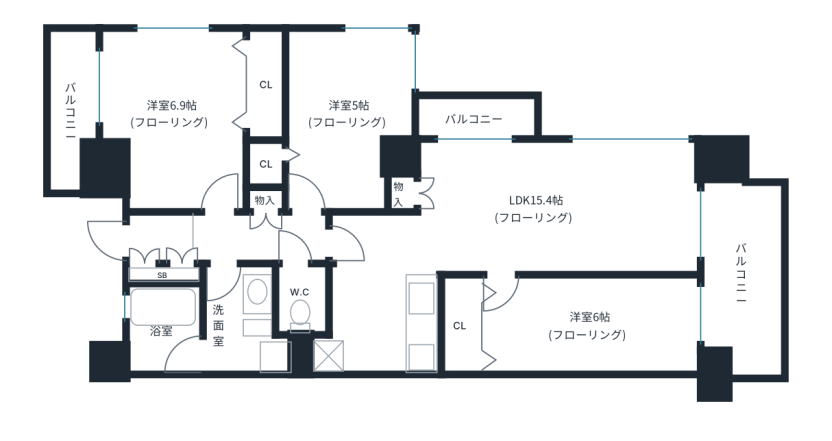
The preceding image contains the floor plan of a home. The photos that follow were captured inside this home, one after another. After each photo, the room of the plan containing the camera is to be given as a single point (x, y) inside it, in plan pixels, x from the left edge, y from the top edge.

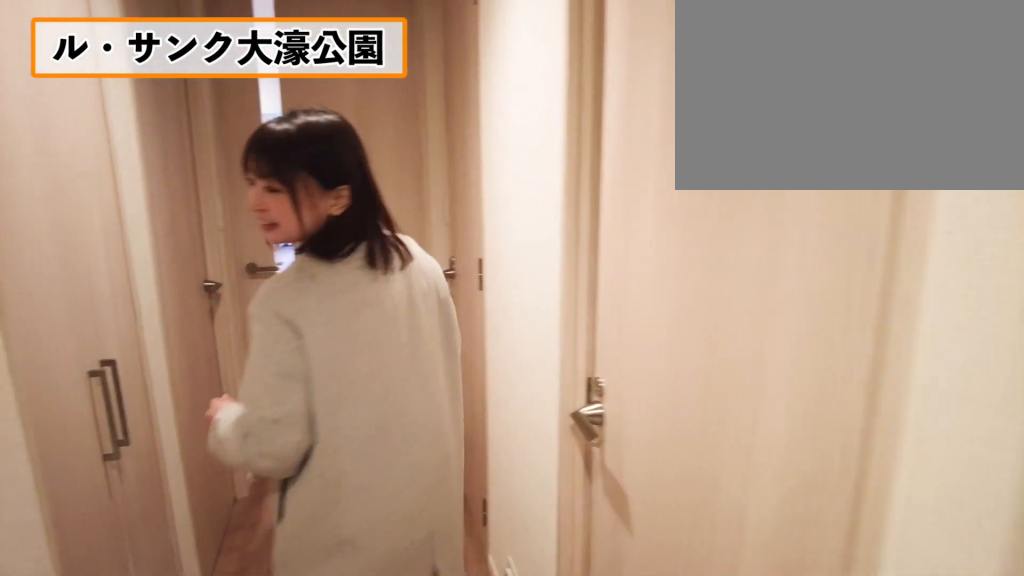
(151, 242)
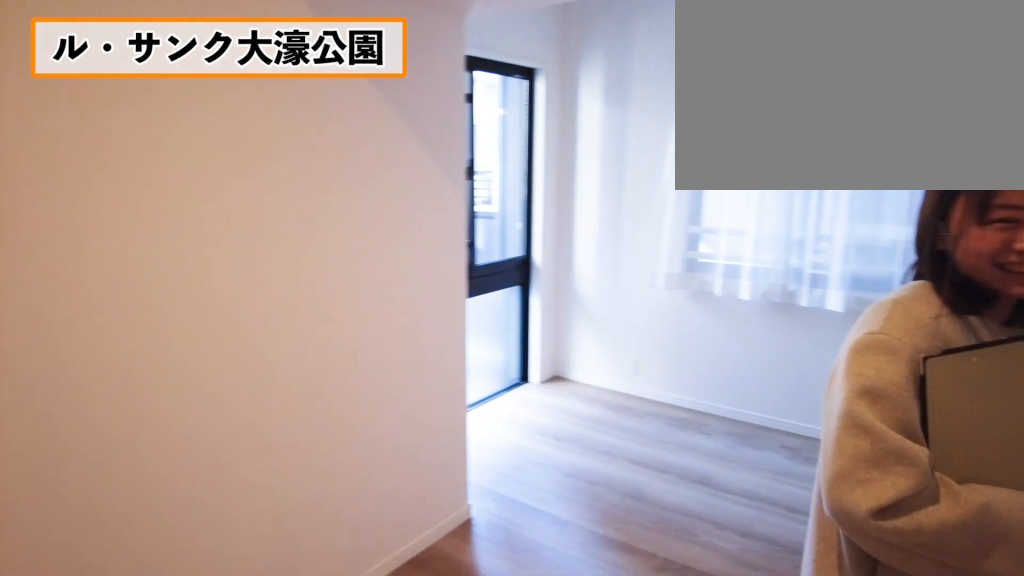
(172, 111)
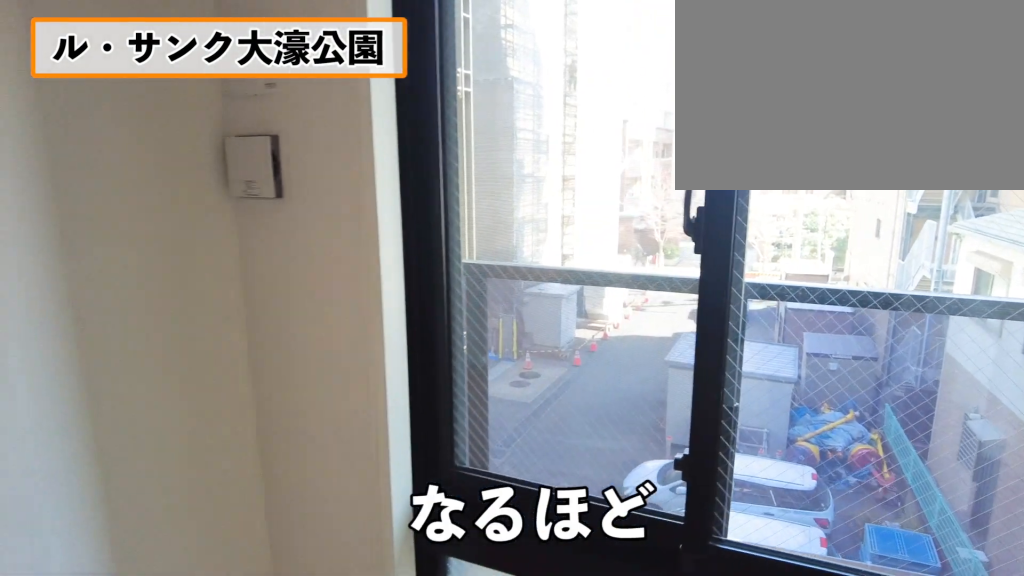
(172, 111)
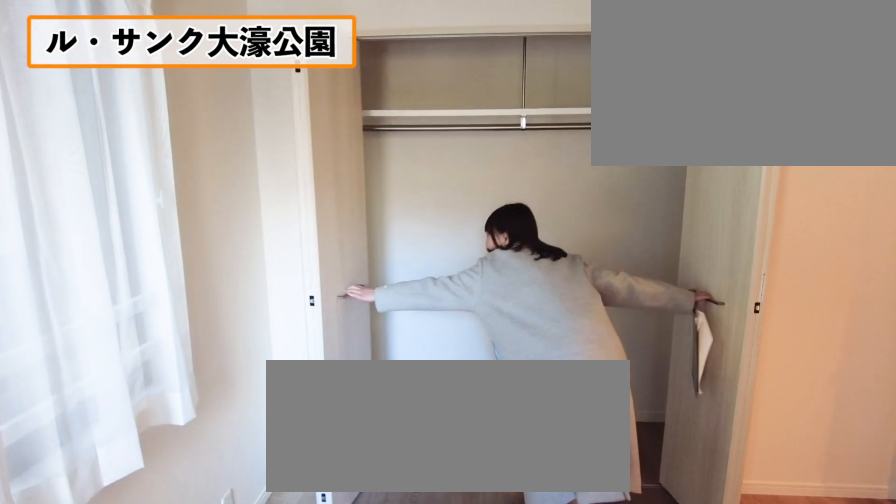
(172, 111)
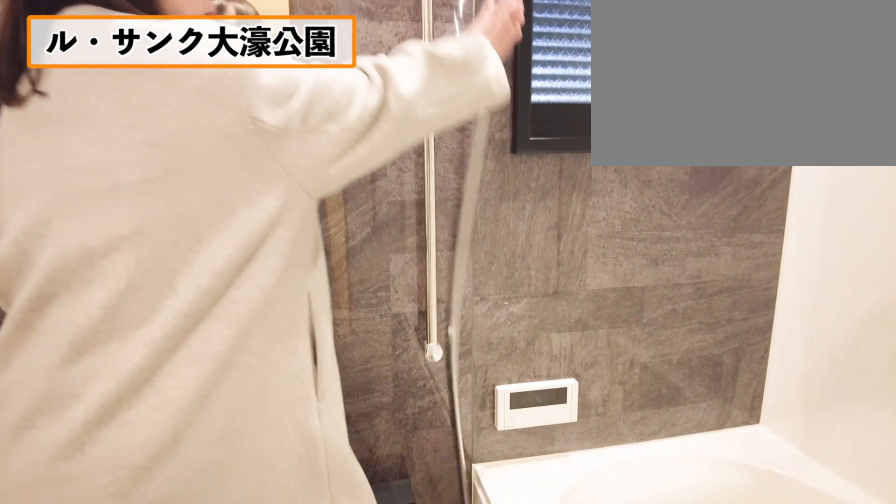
(177, 335)
